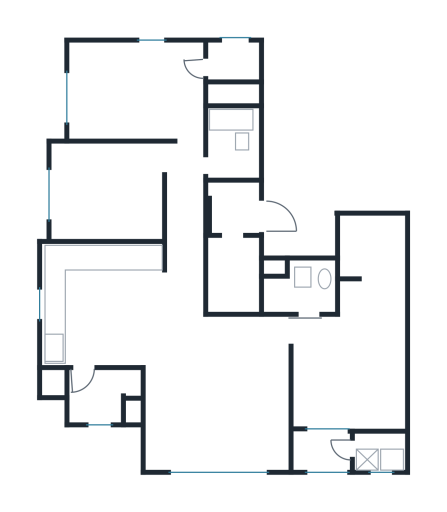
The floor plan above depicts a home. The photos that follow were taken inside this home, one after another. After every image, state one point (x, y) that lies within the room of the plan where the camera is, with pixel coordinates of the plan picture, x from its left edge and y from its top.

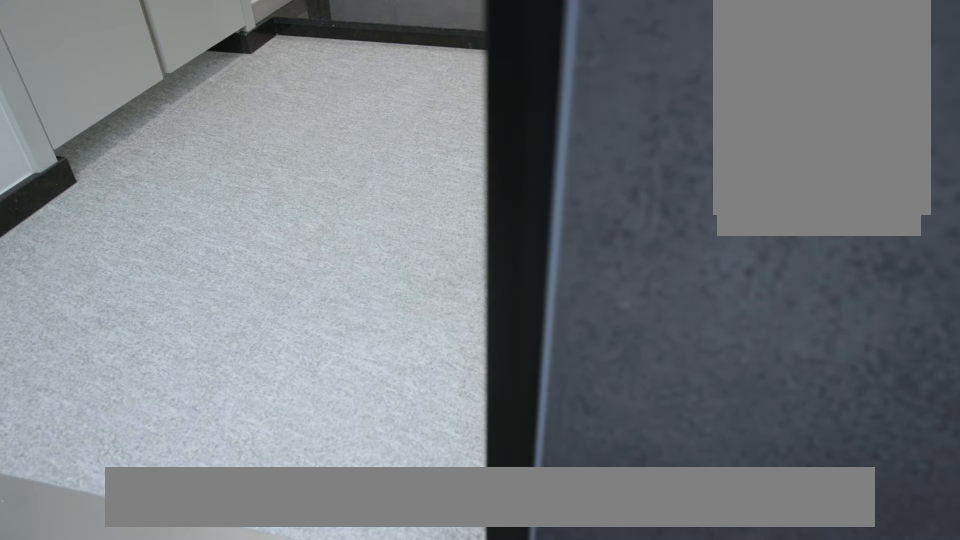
(229, 210)
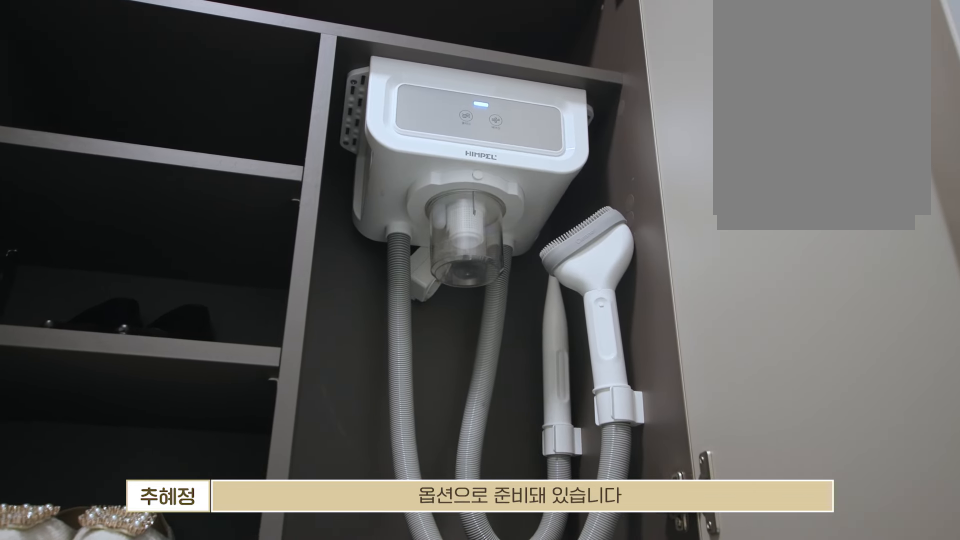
(231, 202)
